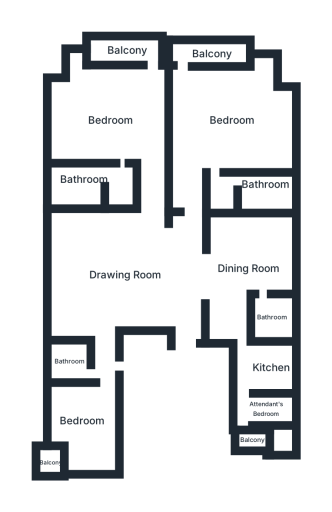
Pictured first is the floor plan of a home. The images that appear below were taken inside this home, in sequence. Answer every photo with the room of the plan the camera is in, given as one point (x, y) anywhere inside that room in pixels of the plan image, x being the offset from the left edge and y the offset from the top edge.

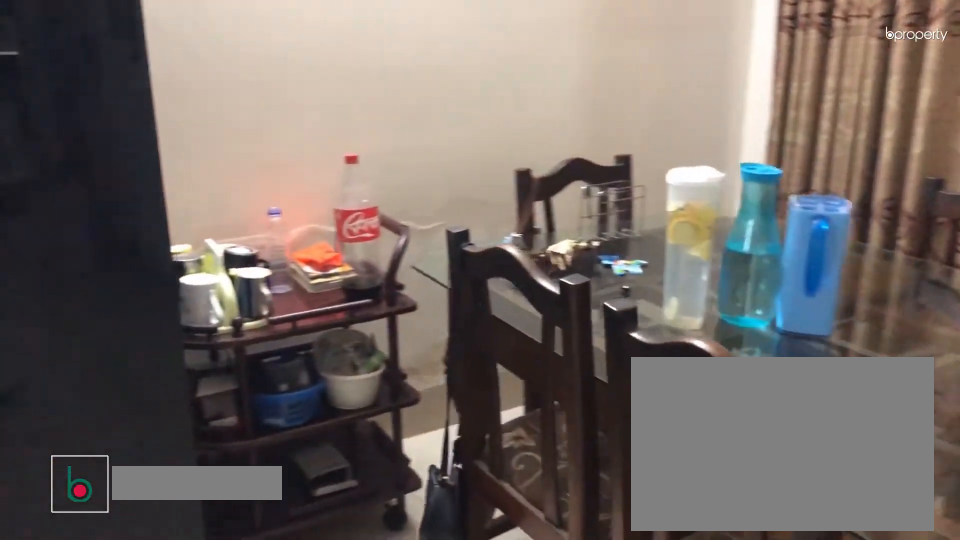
(250, 269)
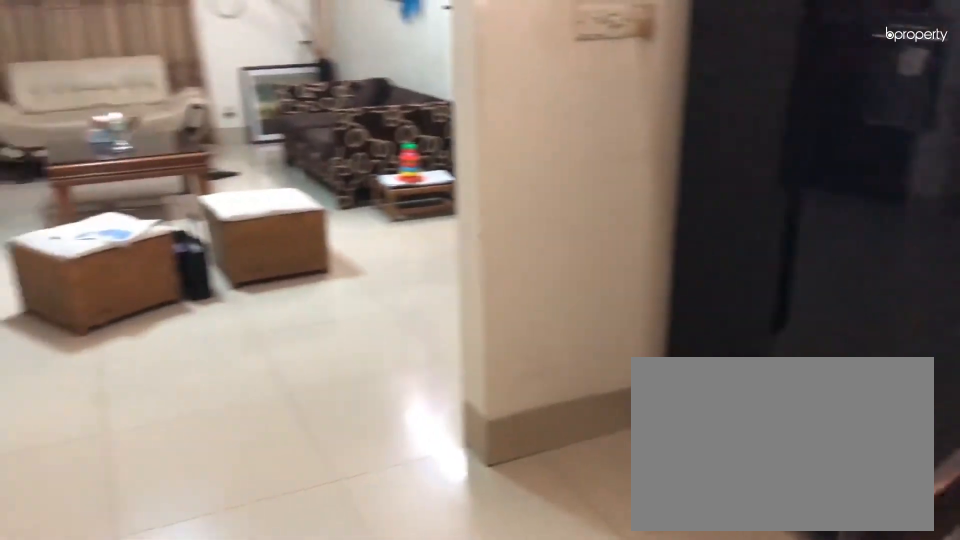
(250, 269)
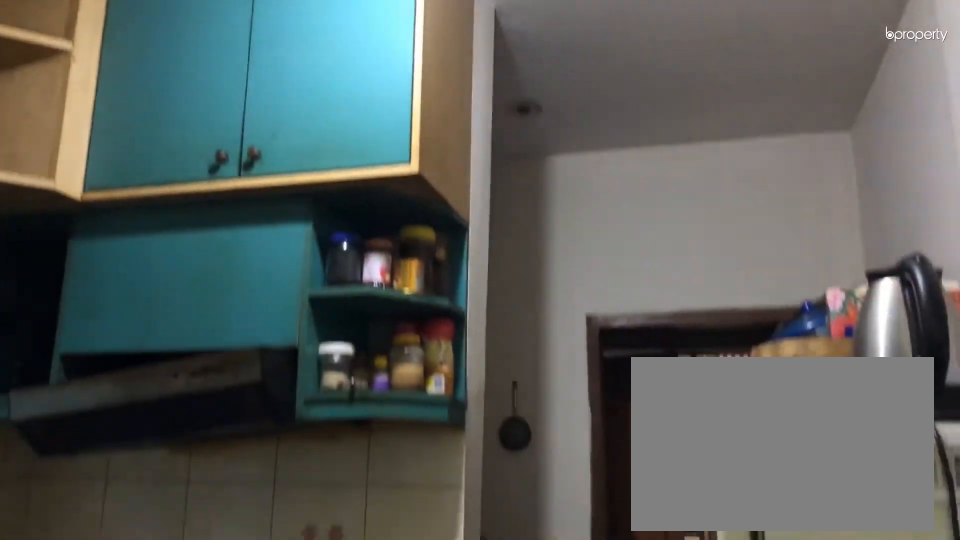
(265, 364)
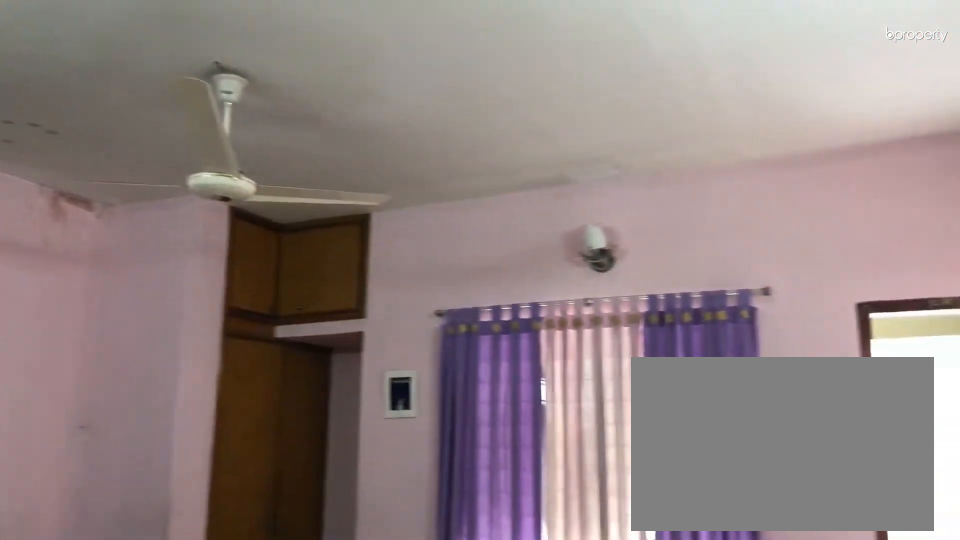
(111, 121)
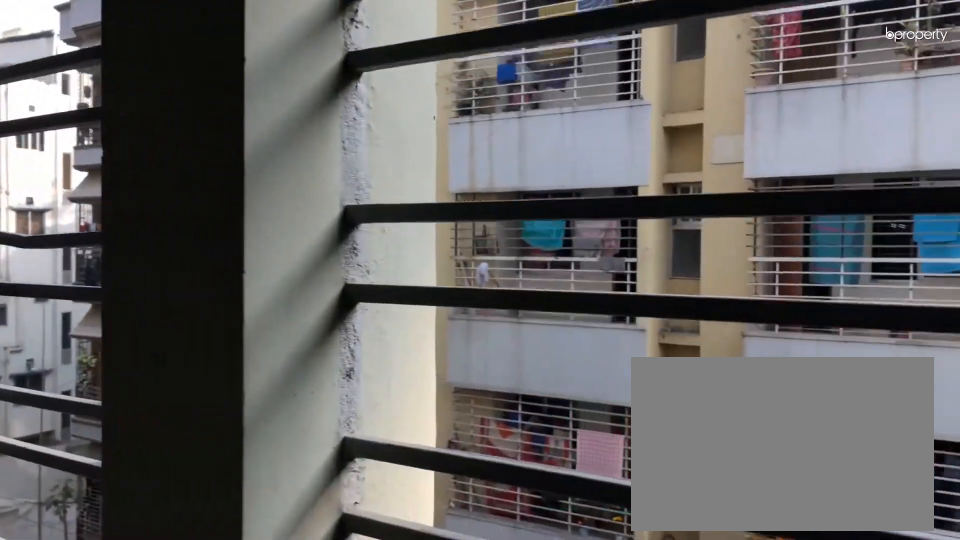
(129, 51)
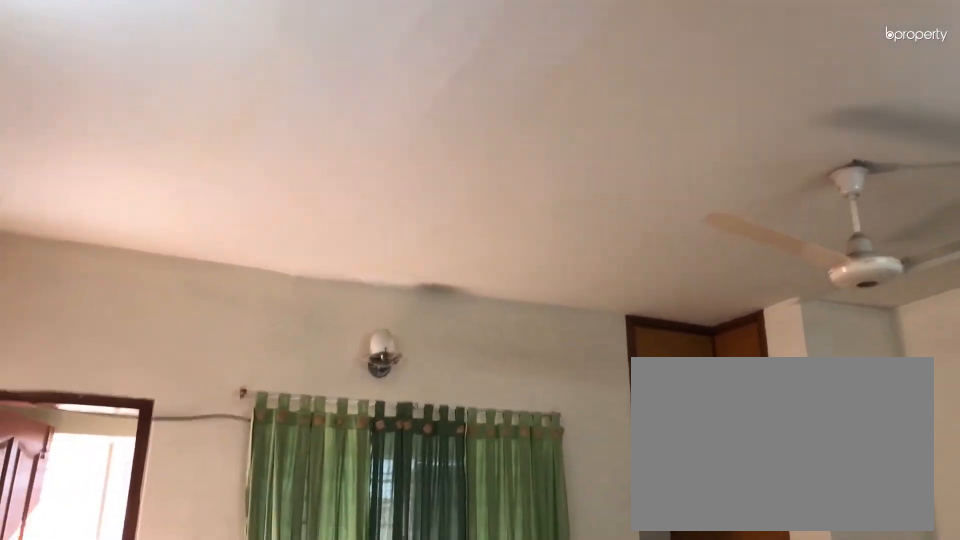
(232, 121)
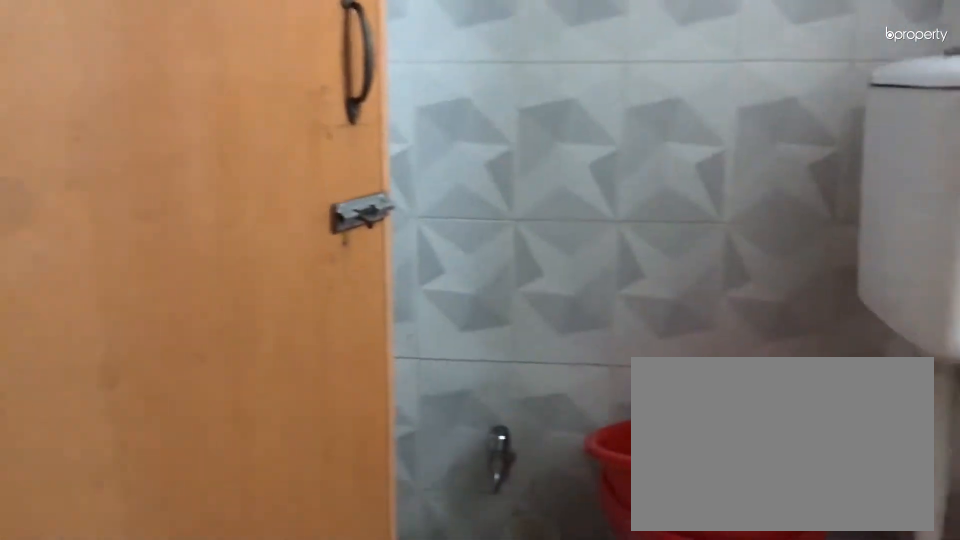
(68, 364)
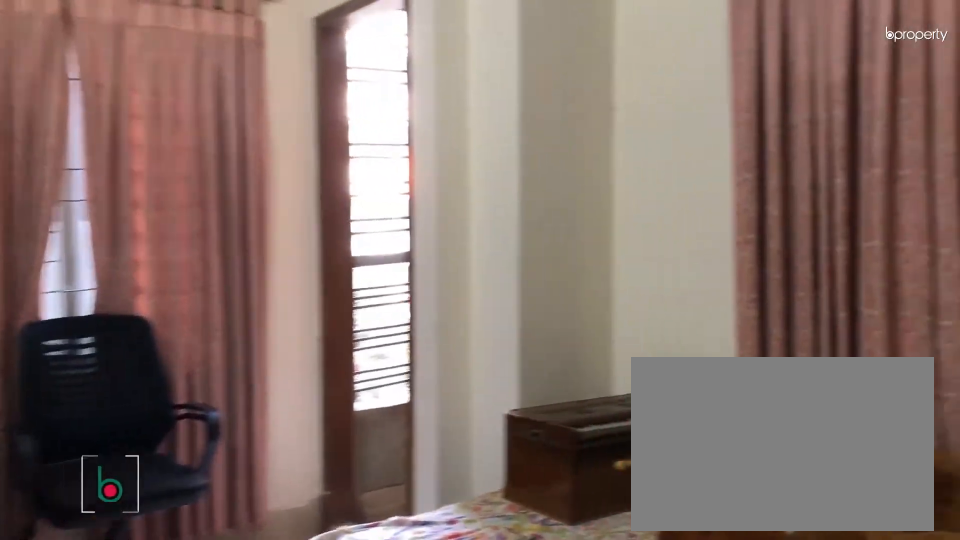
(83, 421)
